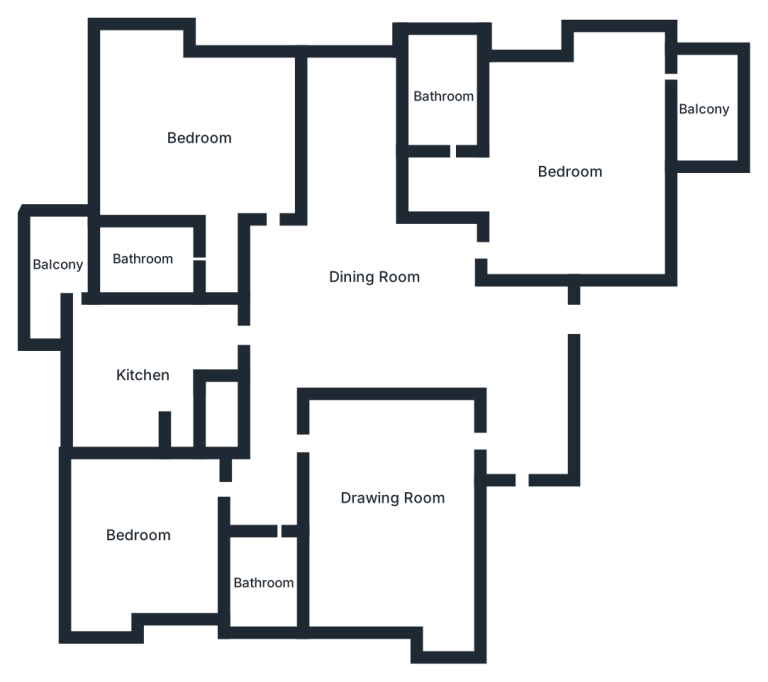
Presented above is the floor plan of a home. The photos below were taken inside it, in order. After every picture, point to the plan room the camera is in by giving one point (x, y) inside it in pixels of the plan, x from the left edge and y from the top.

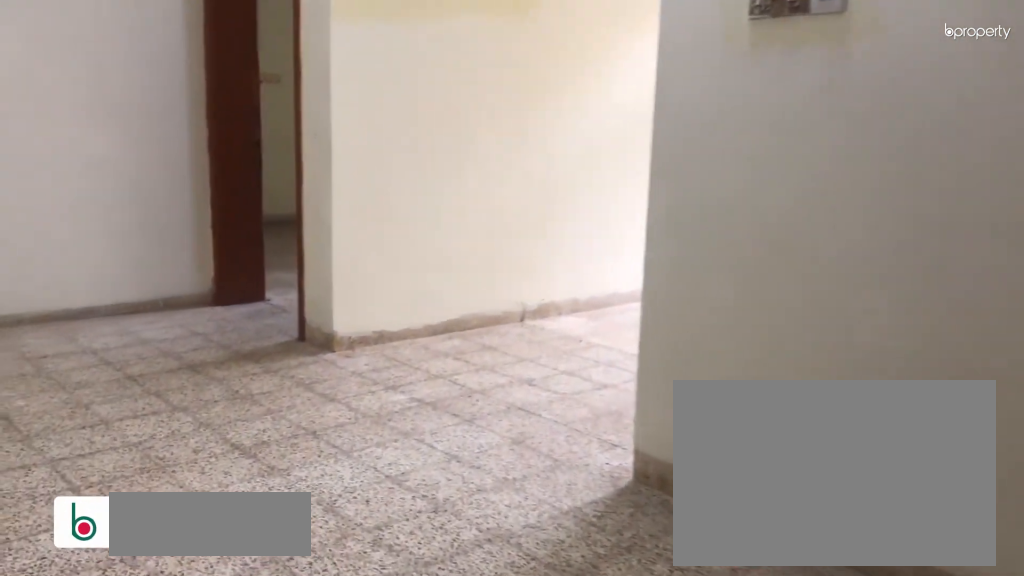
(368, 274)
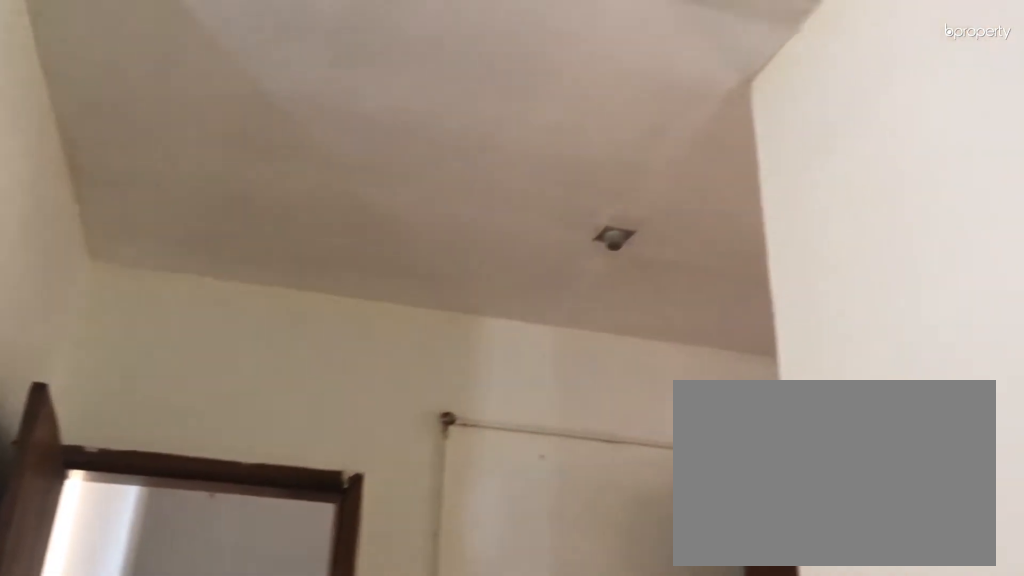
(368, 274)
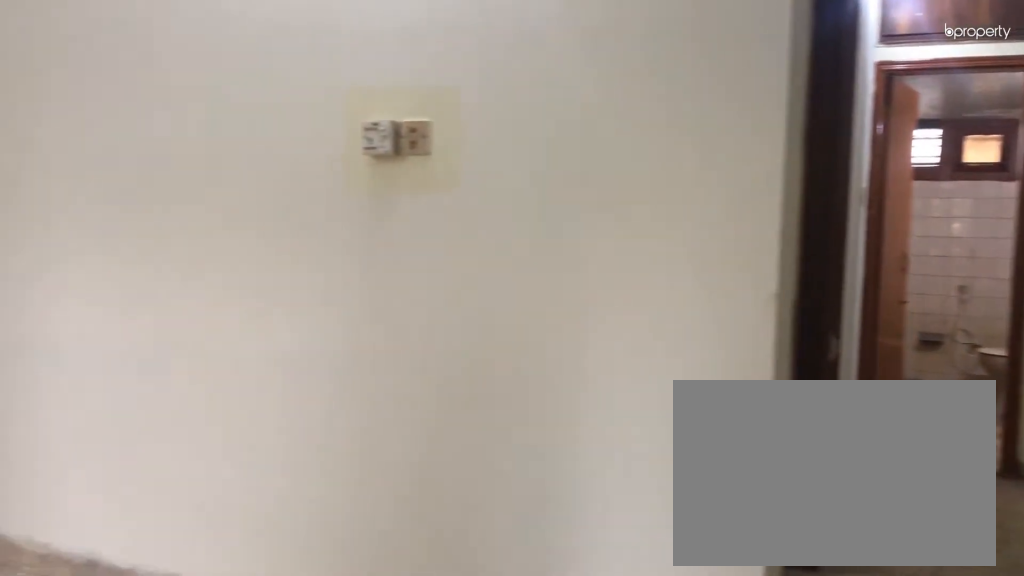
(368, 274)
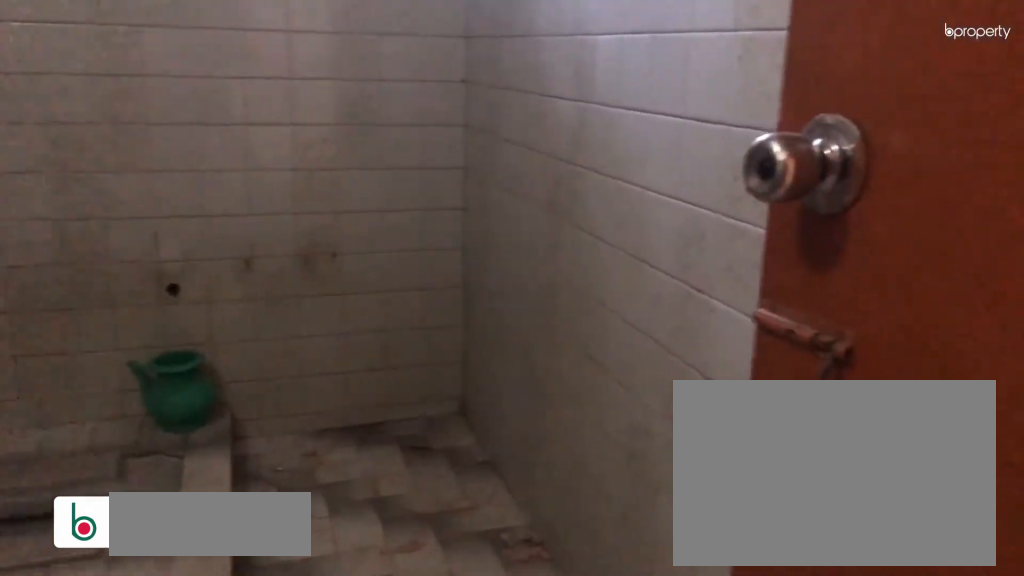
(443, 99)
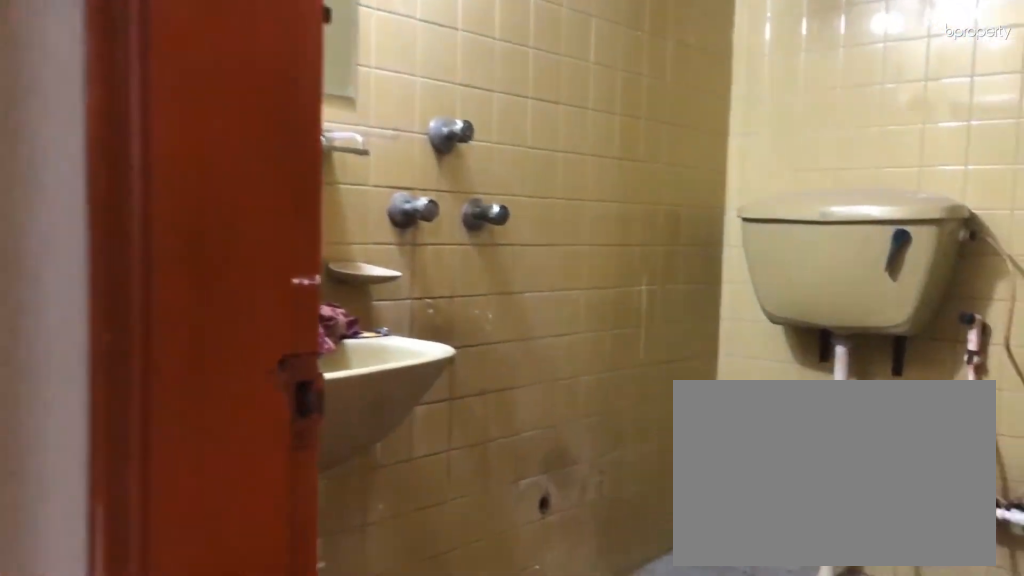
(143, 259)
